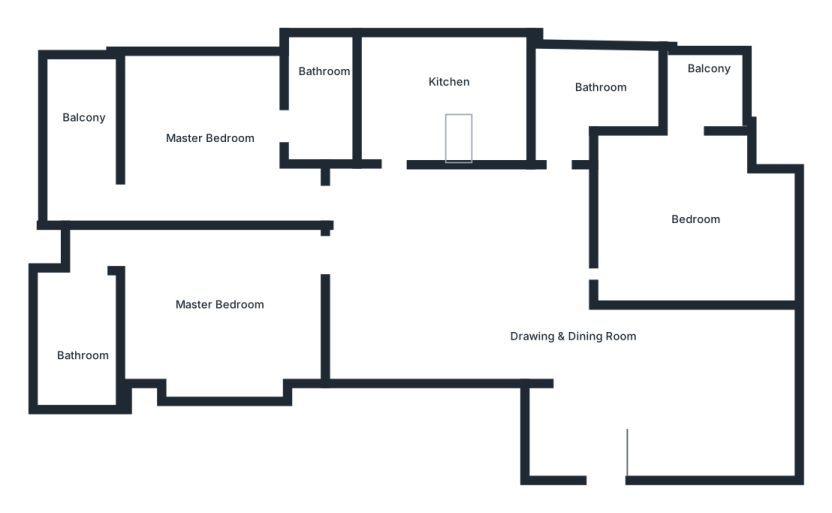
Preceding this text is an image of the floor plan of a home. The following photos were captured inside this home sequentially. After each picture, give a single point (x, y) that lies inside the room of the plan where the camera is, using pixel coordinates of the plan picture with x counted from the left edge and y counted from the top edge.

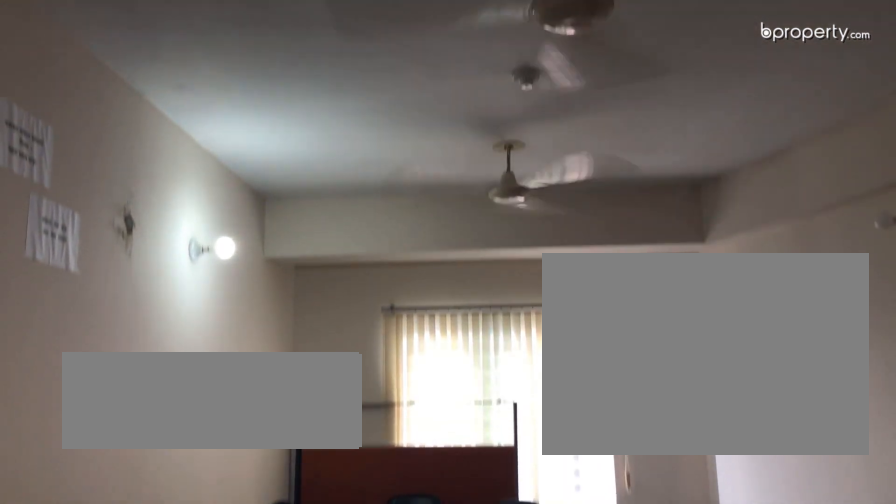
(495, 281)
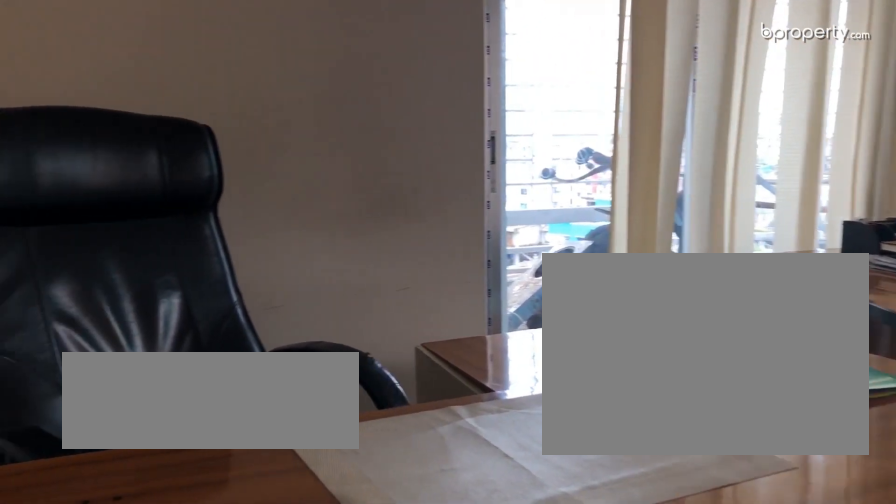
(688, 228)
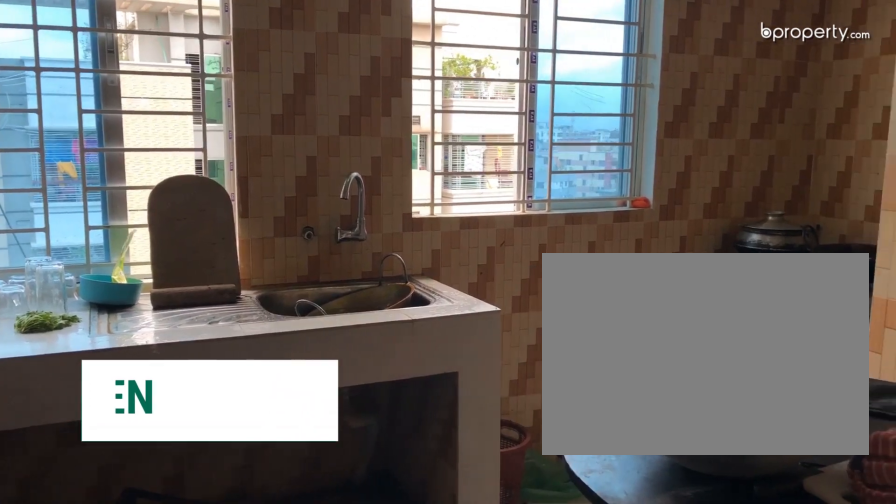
(423, 89)
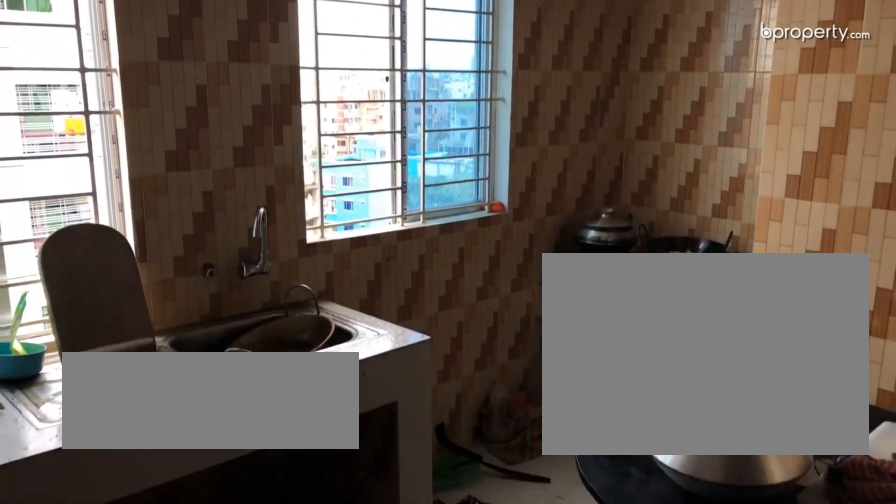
(419, 88)
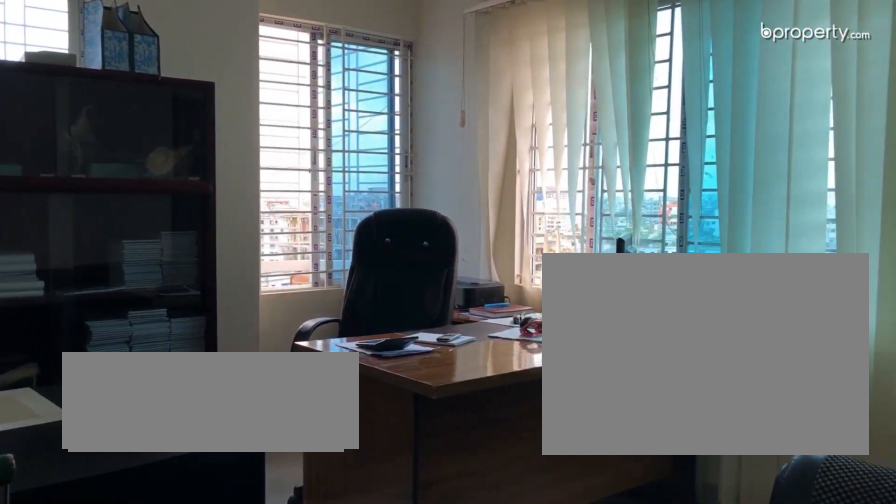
(194, 136)
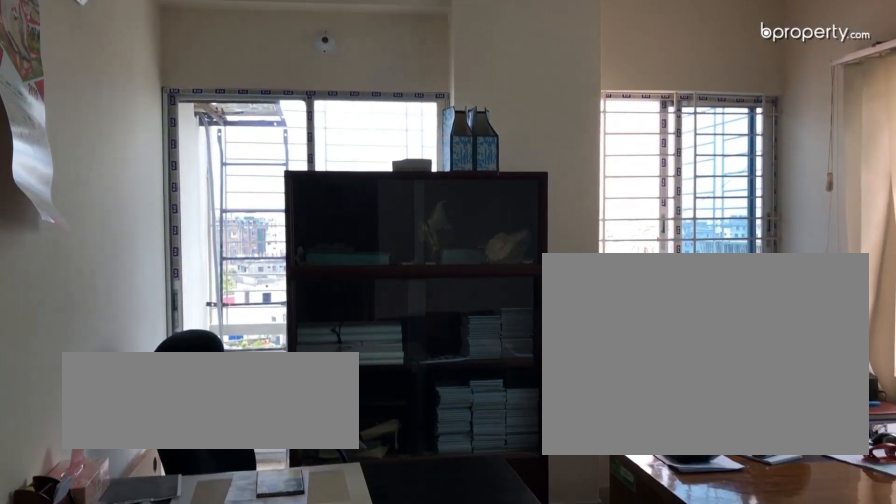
(200, 138)
